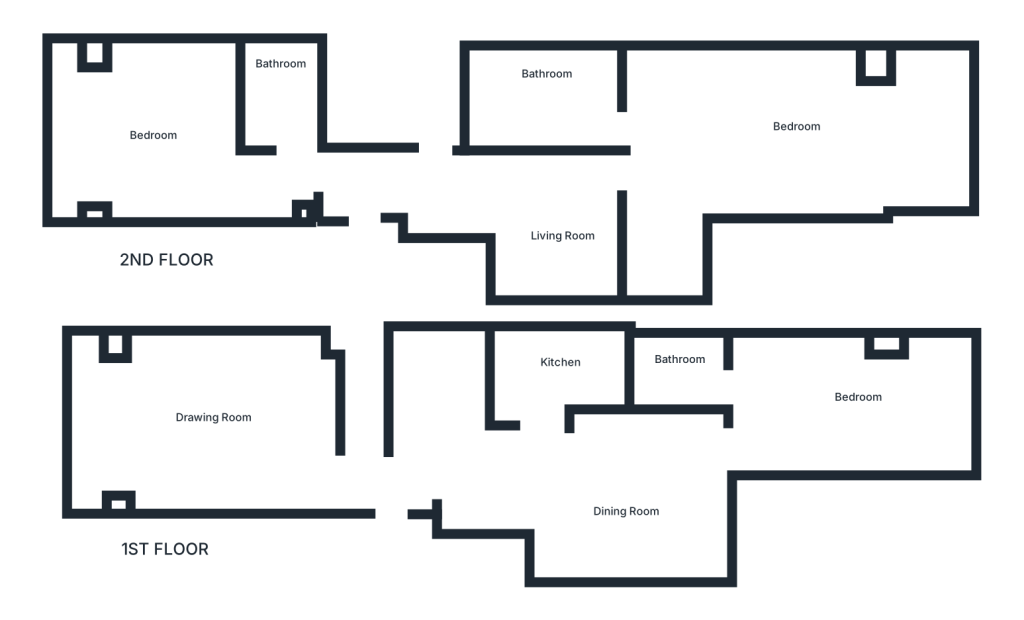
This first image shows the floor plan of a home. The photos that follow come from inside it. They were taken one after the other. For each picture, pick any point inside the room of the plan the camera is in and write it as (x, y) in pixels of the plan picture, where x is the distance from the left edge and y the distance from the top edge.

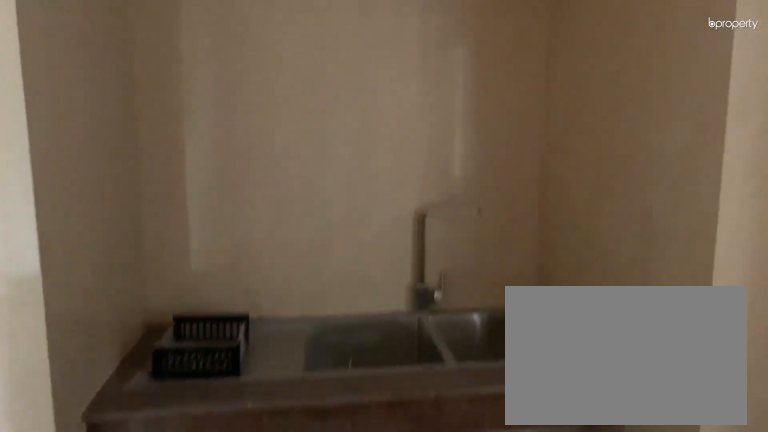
(543, 370)
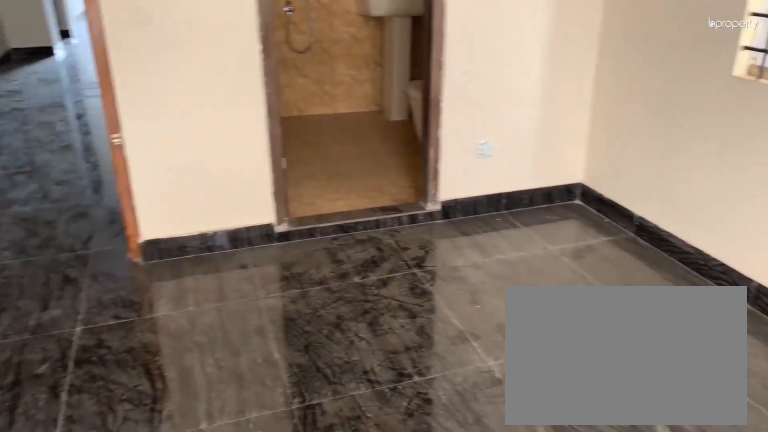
(851, 402)
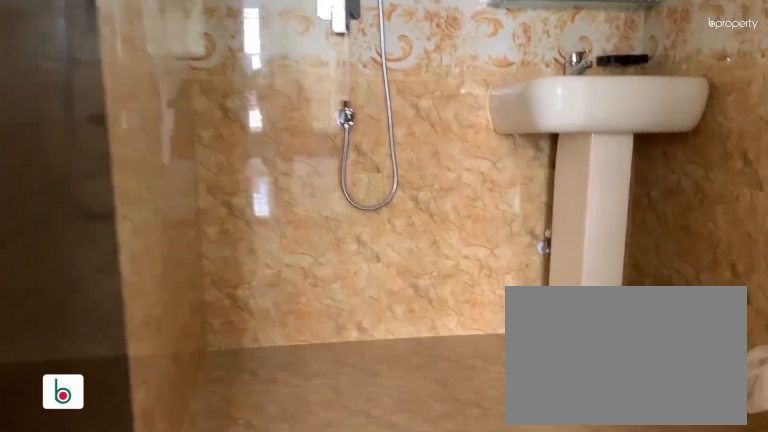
(690, 374)
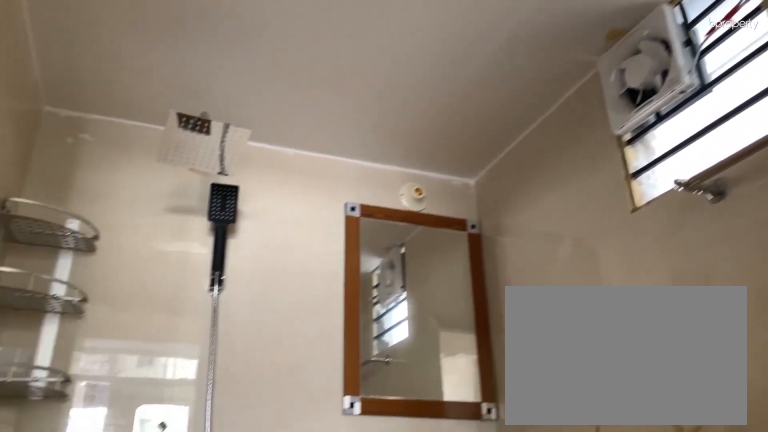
(690, 374)
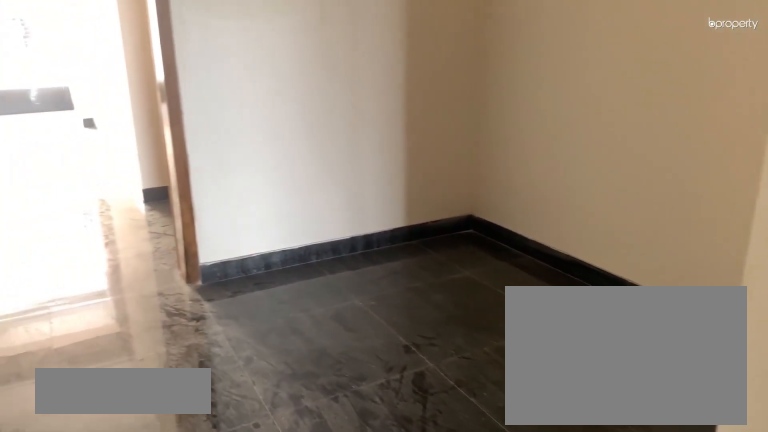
(497, 192)
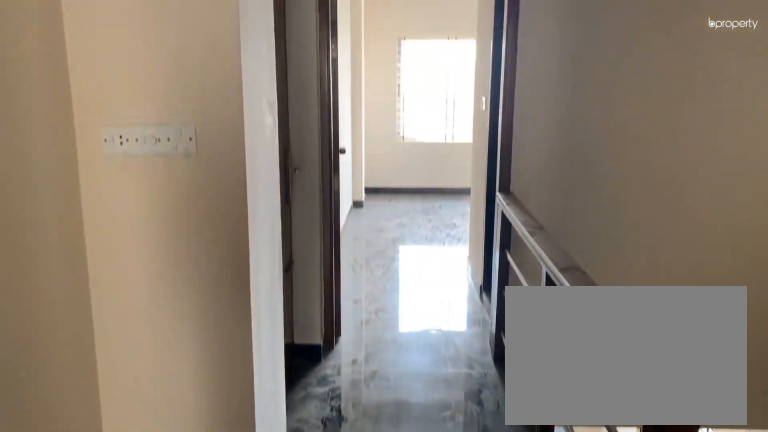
(497, 192)
